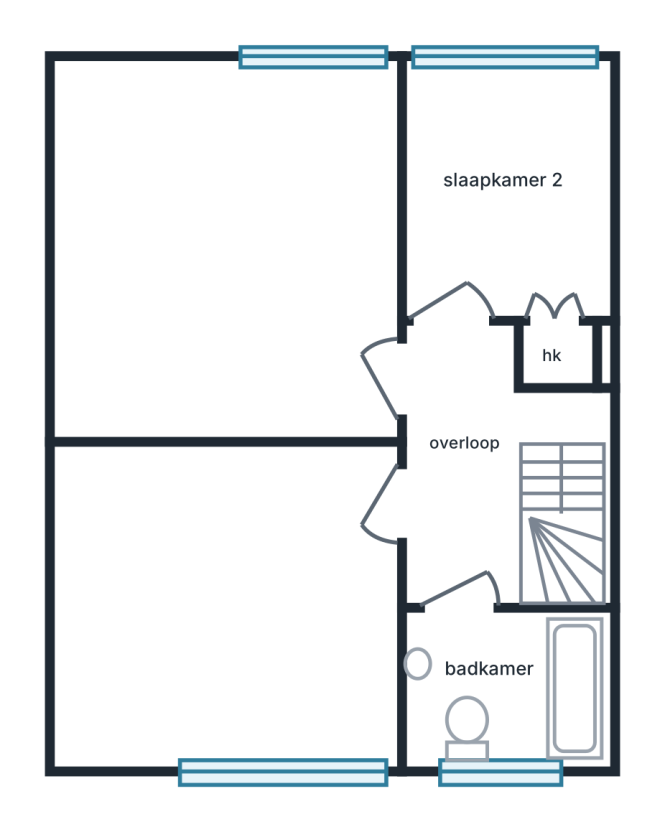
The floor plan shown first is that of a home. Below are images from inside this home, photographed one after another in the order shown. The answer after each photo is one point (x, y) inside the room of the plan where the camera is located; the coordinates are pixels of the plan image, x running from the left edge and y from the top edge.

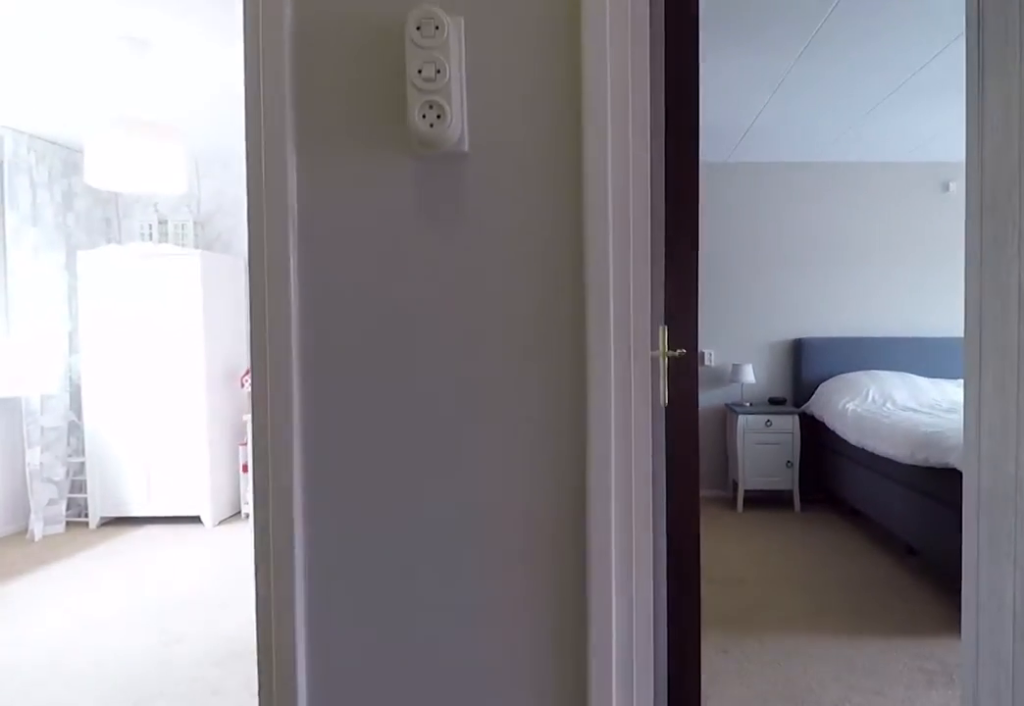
(472, 465)
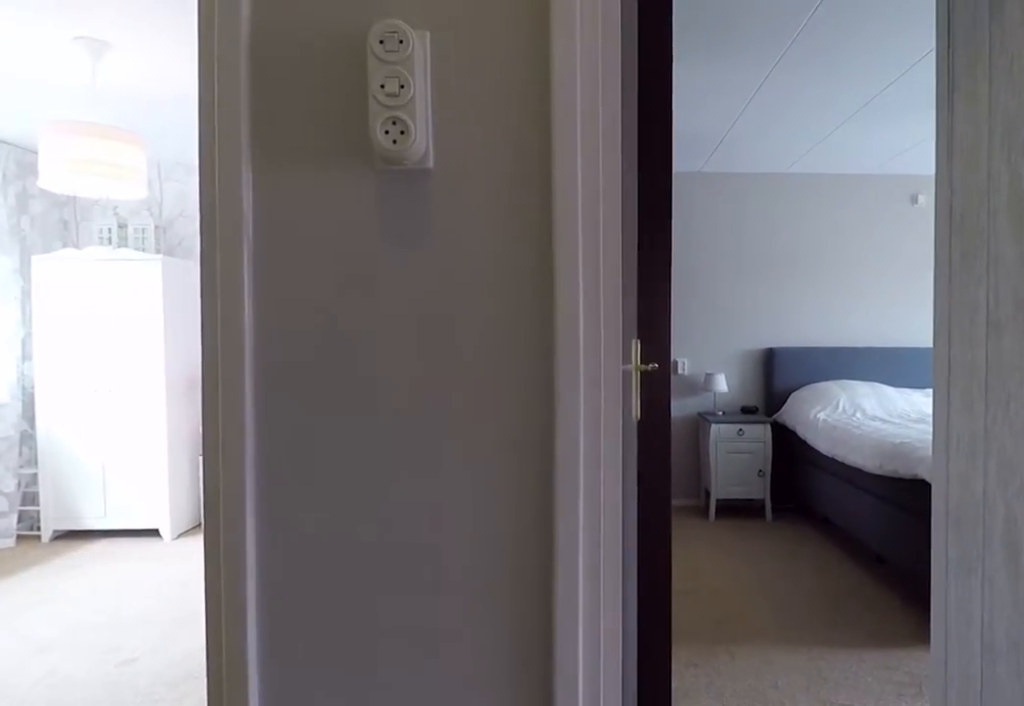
(472, 465)
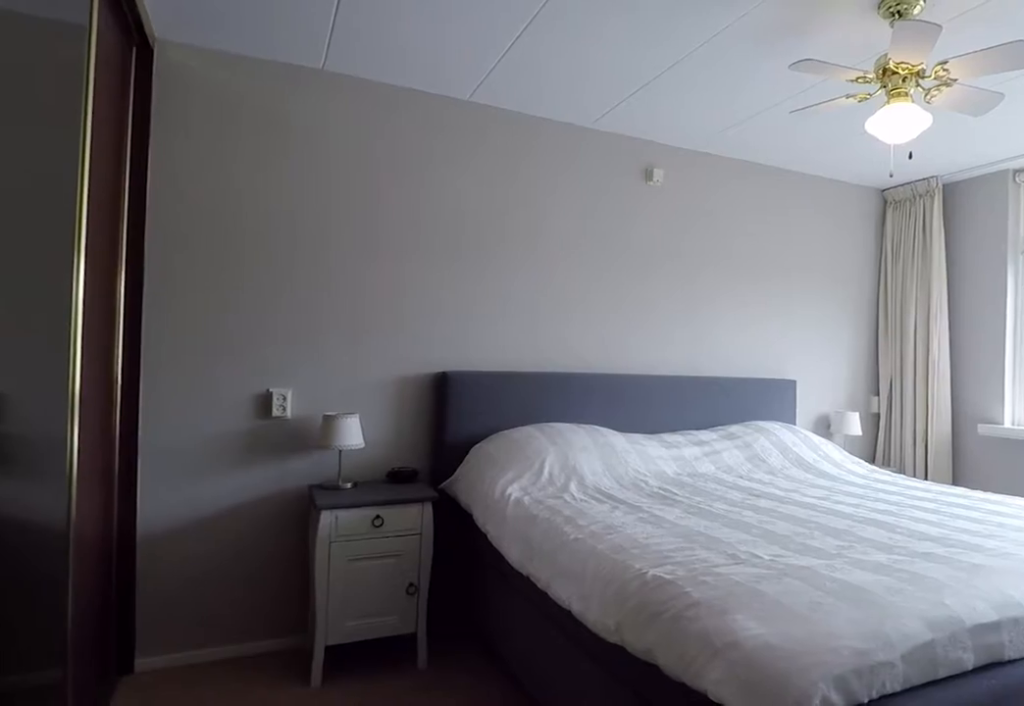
(227, 253)
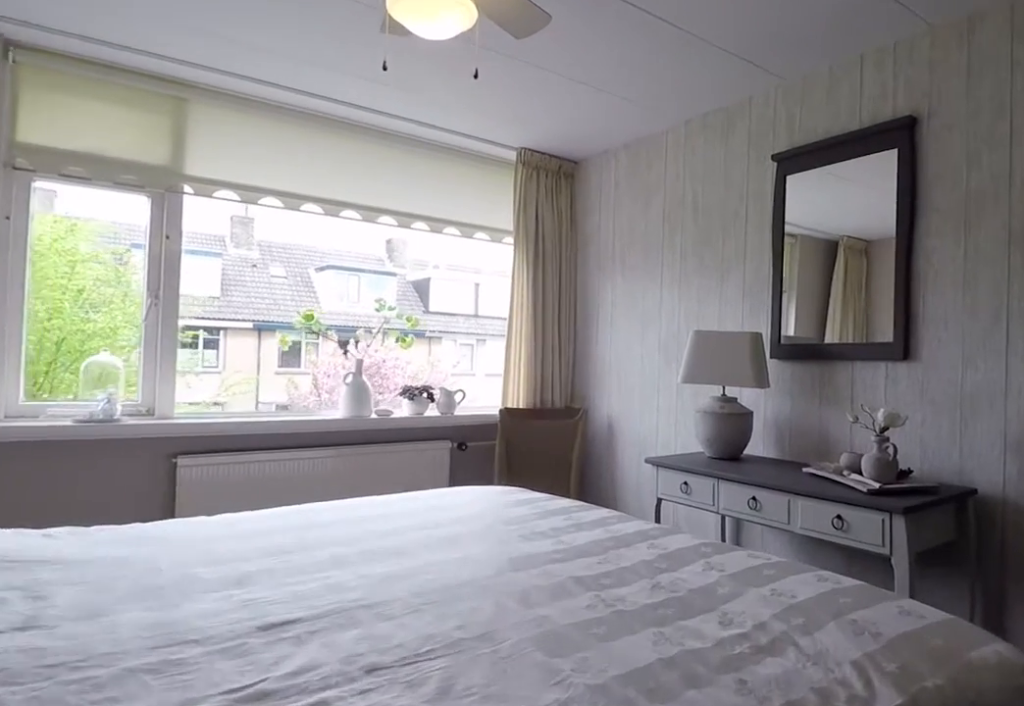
(227, 253)
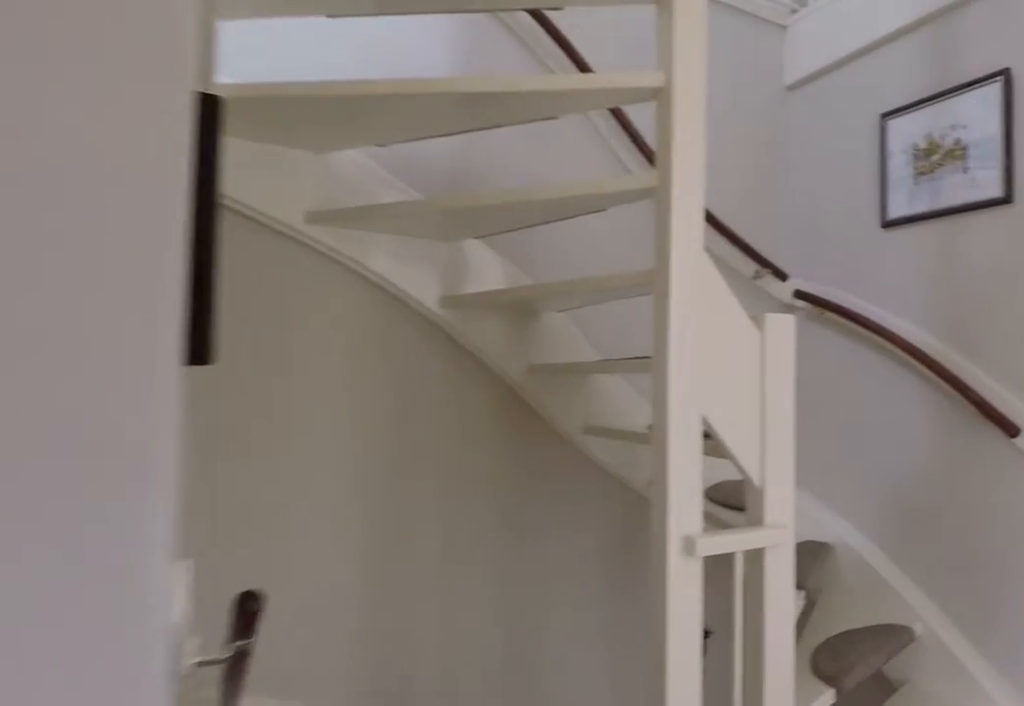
(473, 465)
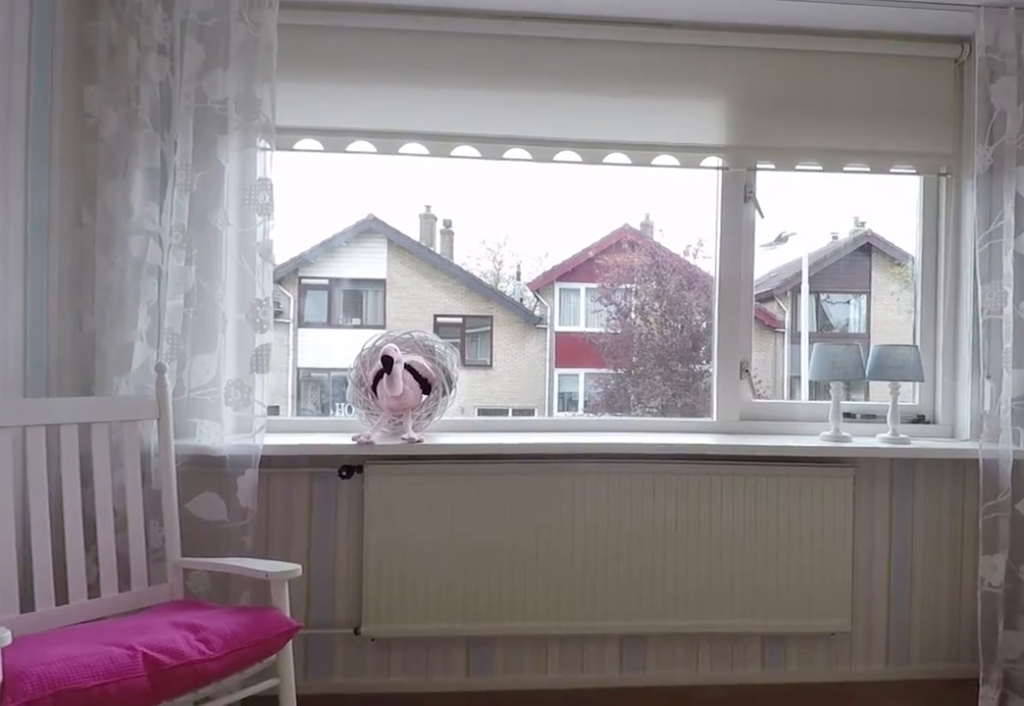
(75, 599)
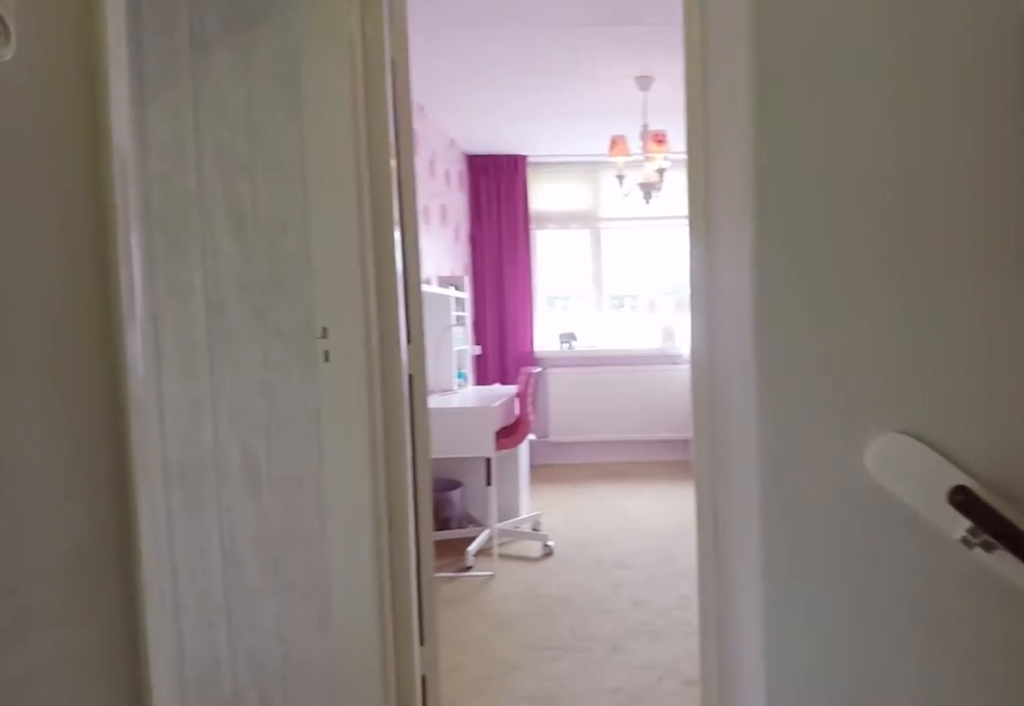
(472, 465)
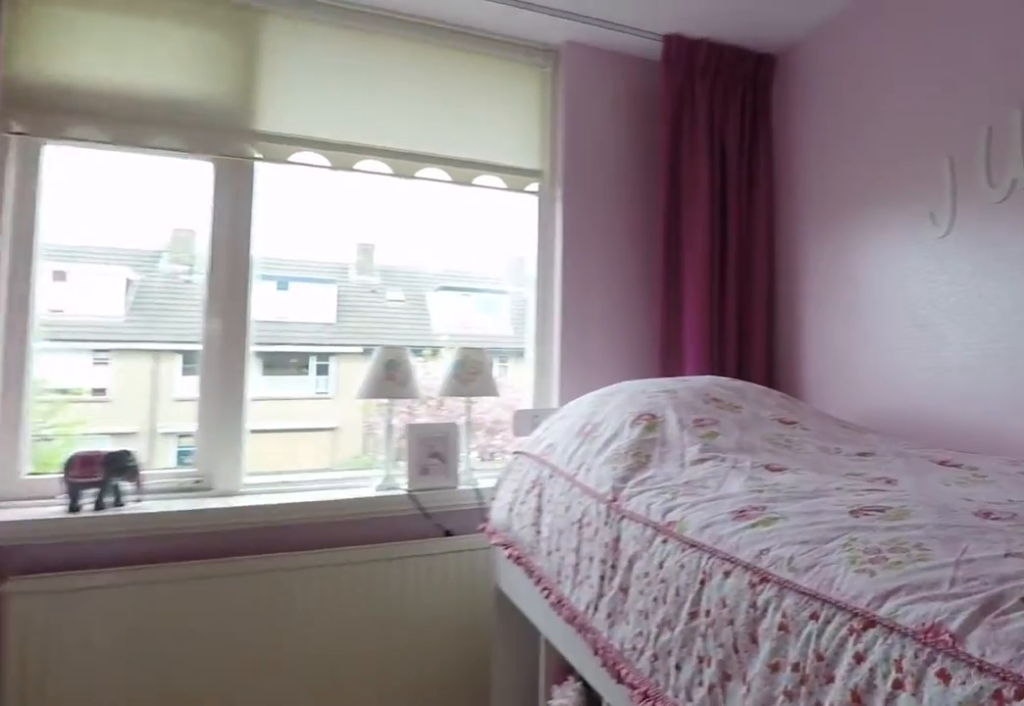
(507, 191)
